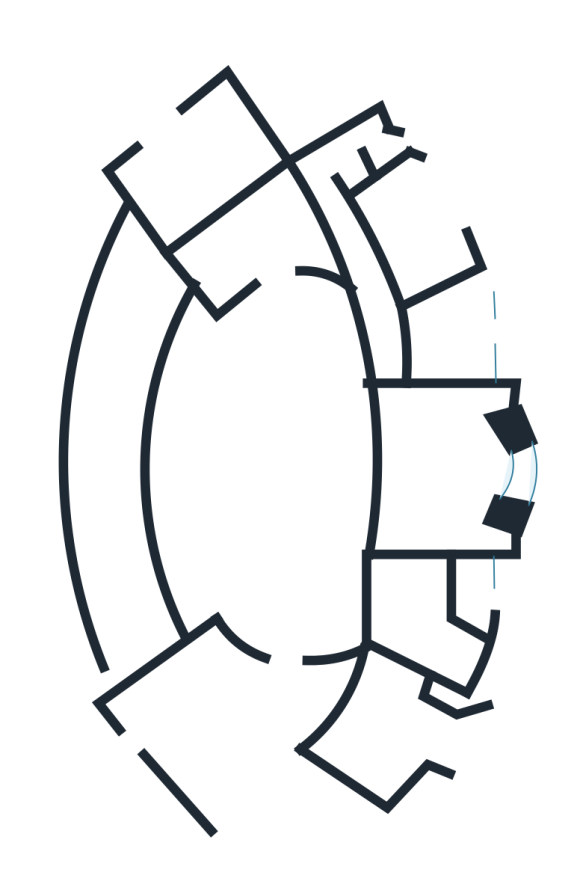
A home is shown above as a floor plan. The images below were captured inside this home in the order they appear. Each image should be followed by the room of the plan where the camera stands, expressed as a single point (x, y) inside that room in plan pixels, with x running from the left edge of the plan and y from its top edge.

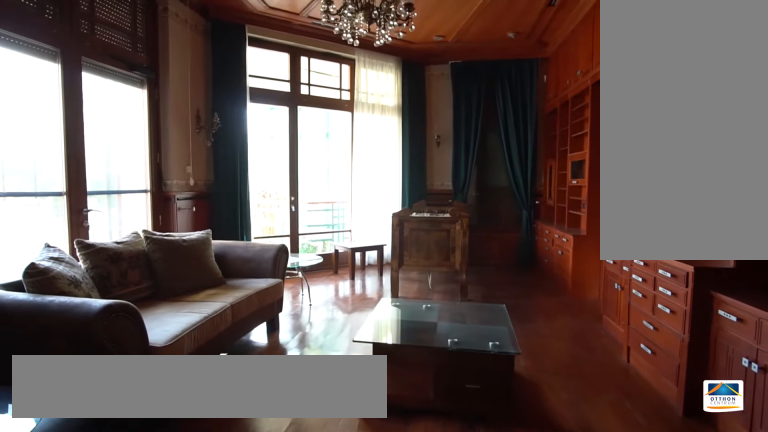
(274, 229)
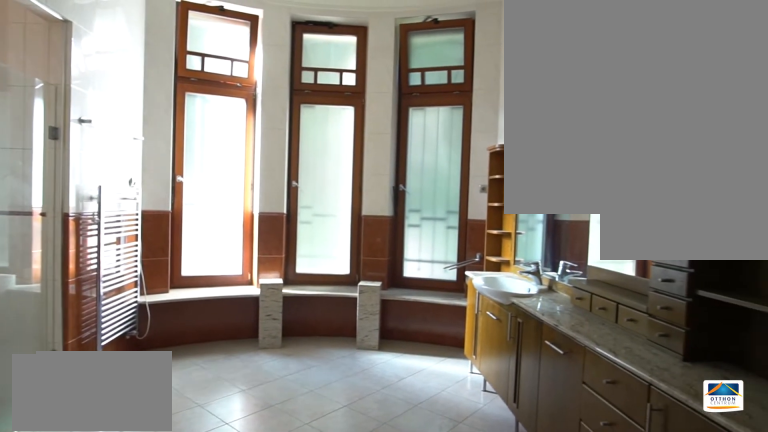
(417, 225)
